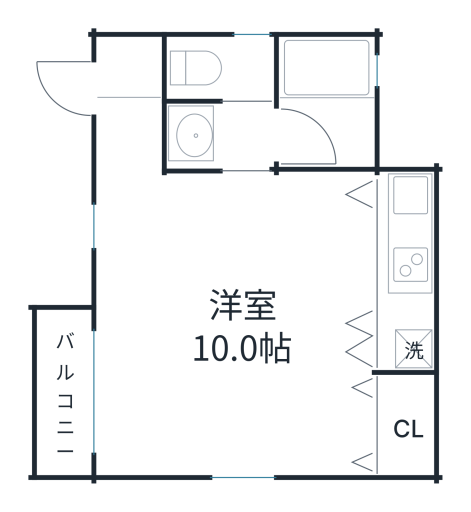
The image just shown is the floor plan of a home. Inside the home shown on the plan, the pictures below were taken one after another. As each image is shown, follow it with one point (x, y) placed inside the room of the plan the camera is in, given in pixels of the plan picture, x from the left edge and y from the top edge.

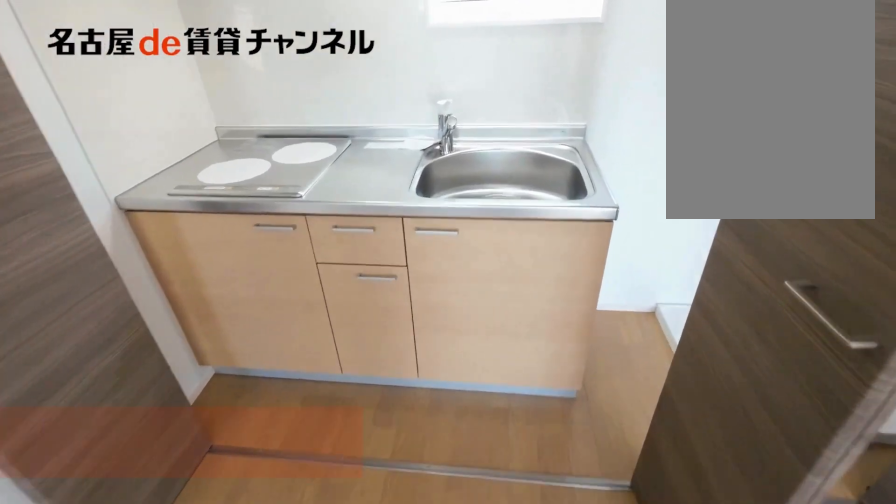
(404, 271)
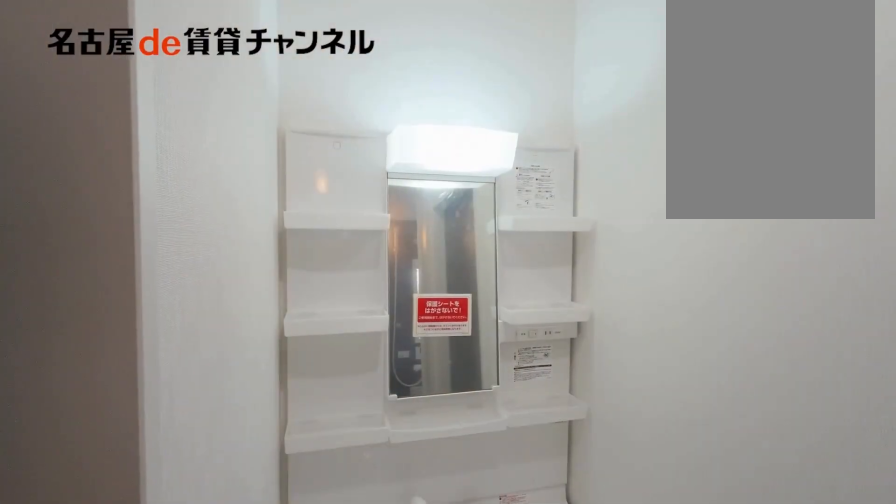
(219, 138)
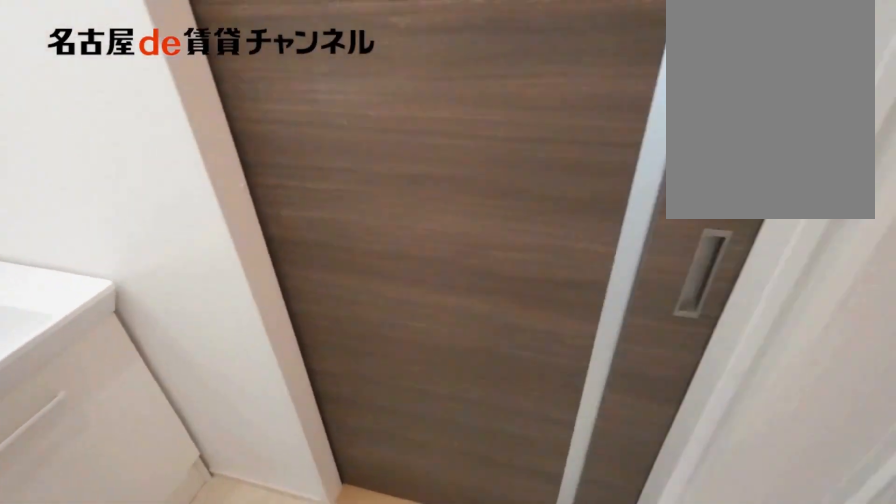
(219, 138)
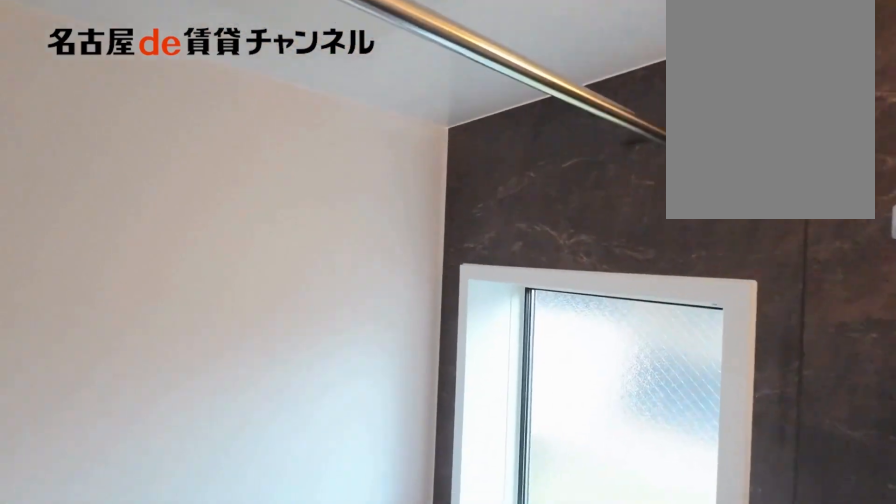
(326, 101)
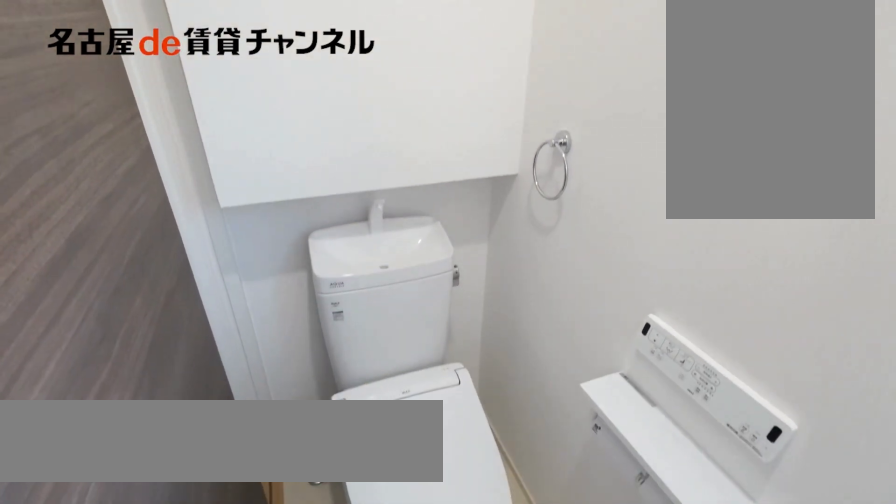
(219, 68)
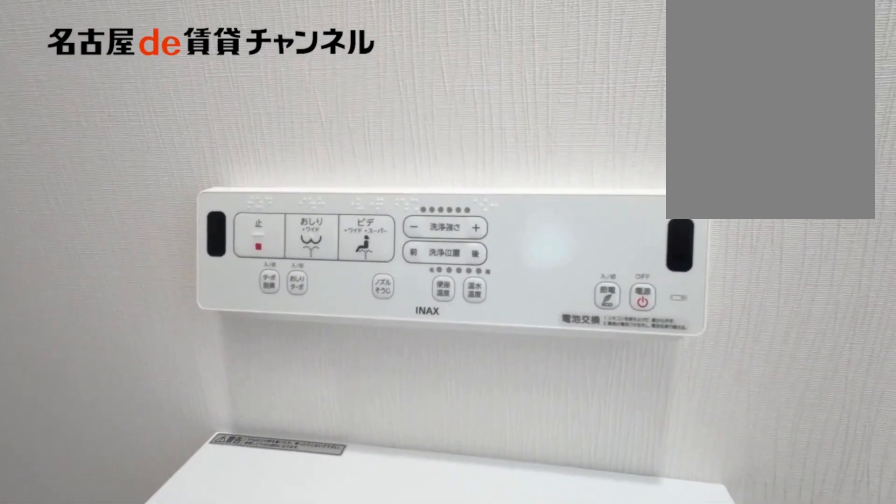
(219, 68)
